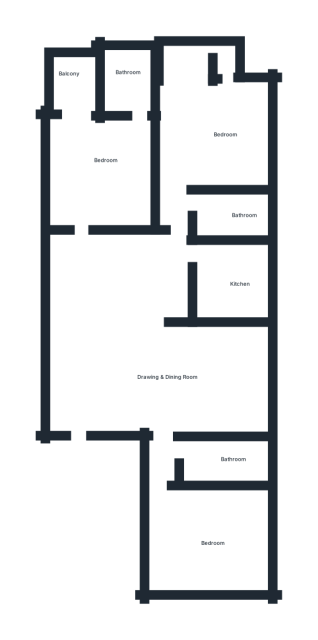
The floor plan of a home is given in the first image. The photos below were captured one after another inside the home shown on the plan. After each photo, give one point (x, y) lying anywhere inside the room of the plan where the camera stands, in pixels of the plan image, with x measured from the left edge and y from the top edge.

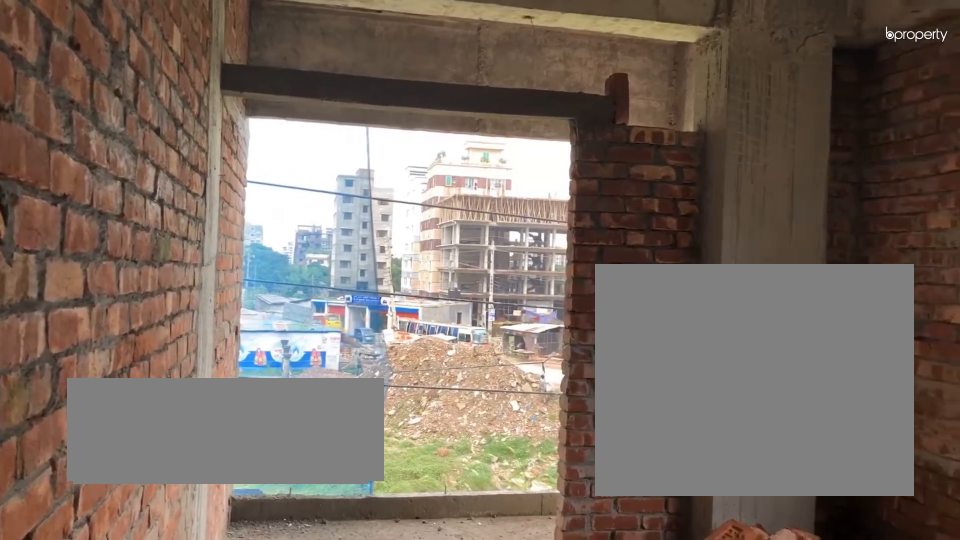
(209, 144)
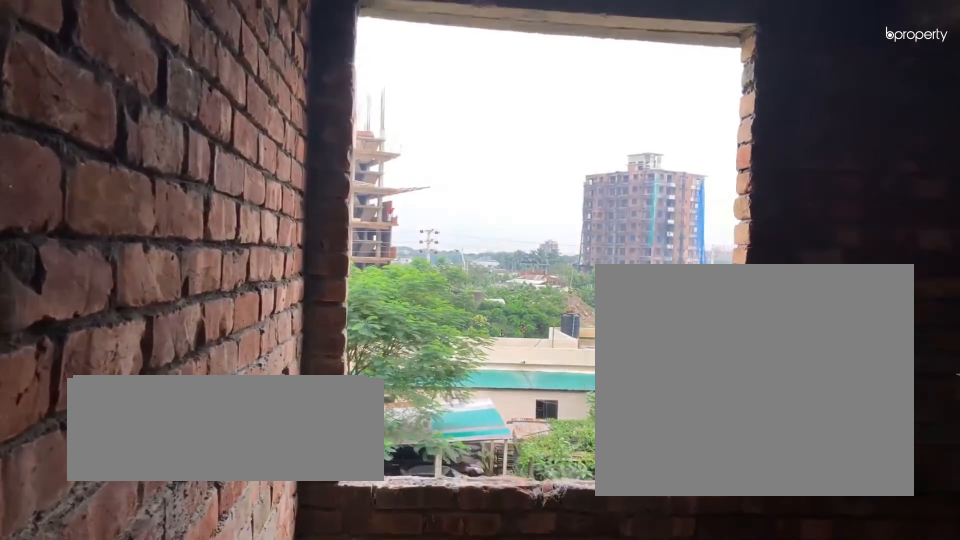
(230, 280)
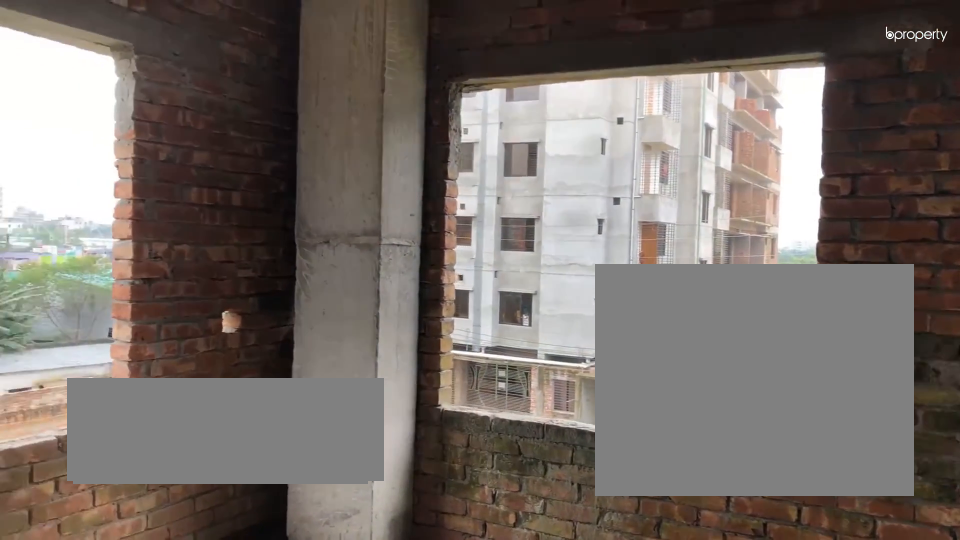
(207, 534)
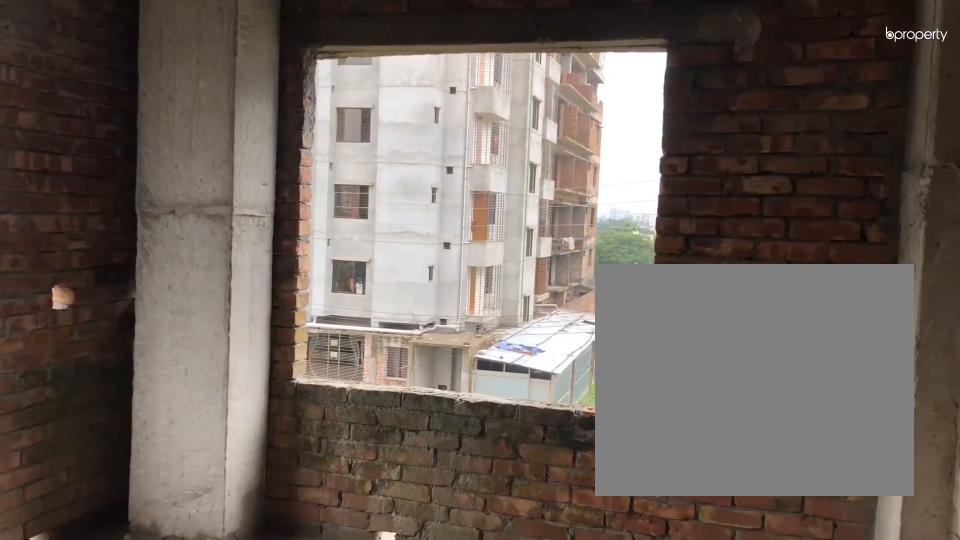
(207, 534)
